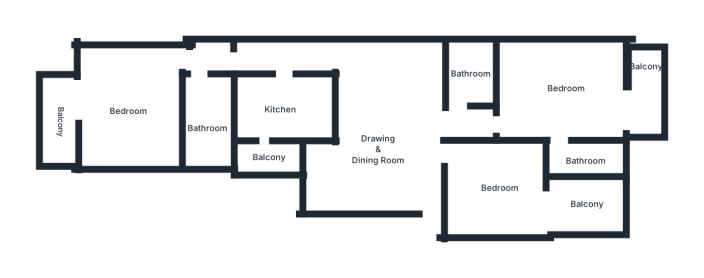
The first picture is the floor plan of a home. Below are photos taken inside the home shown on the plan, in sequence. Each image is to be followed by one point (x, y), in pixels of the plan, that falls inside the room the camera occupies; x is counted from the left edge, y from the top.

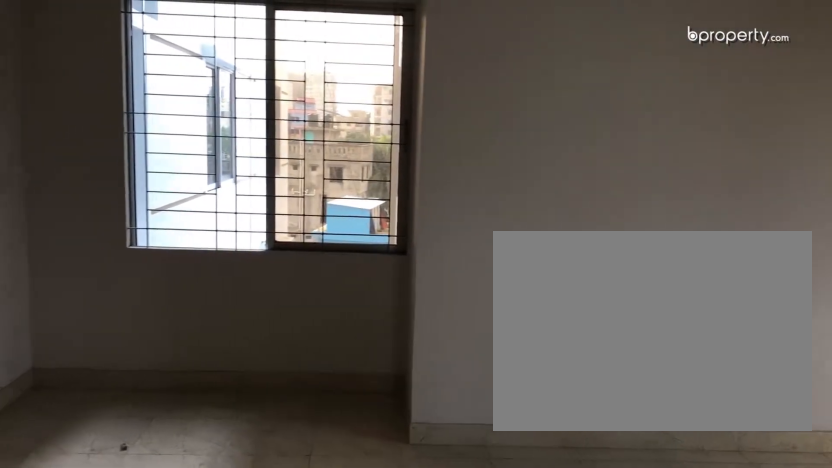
(376, 160)
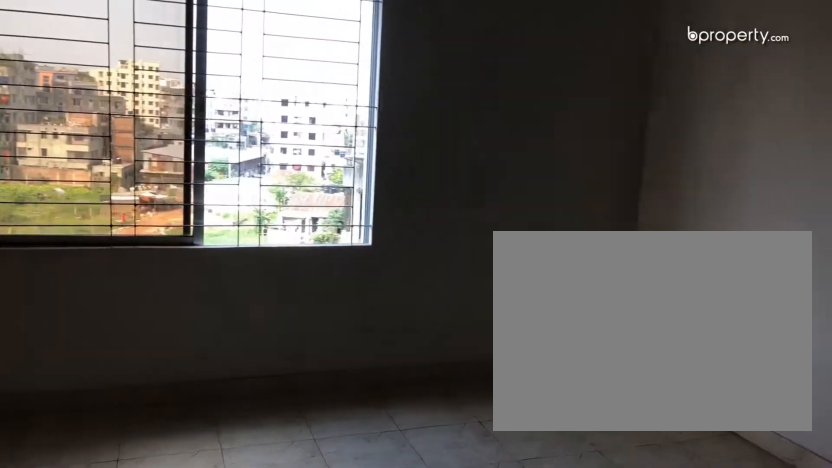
(376, 160)
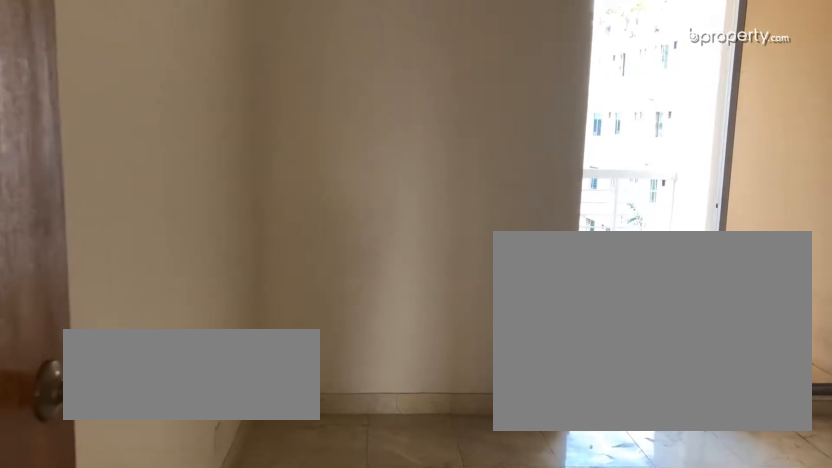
(500, 205)
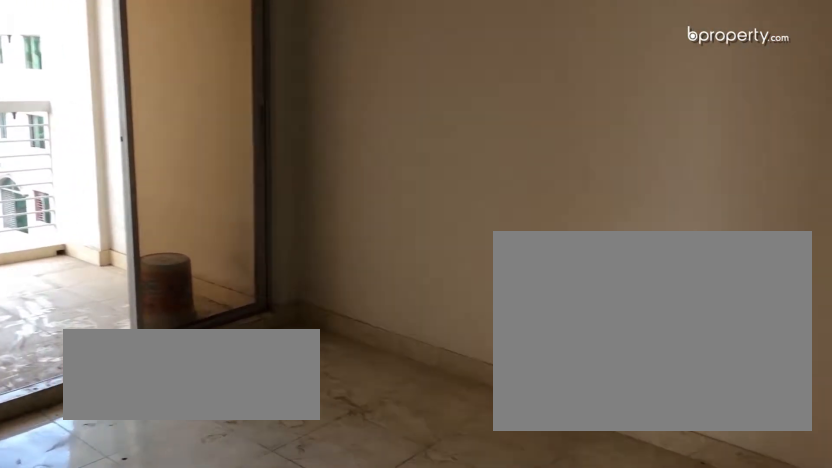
(500, 205)
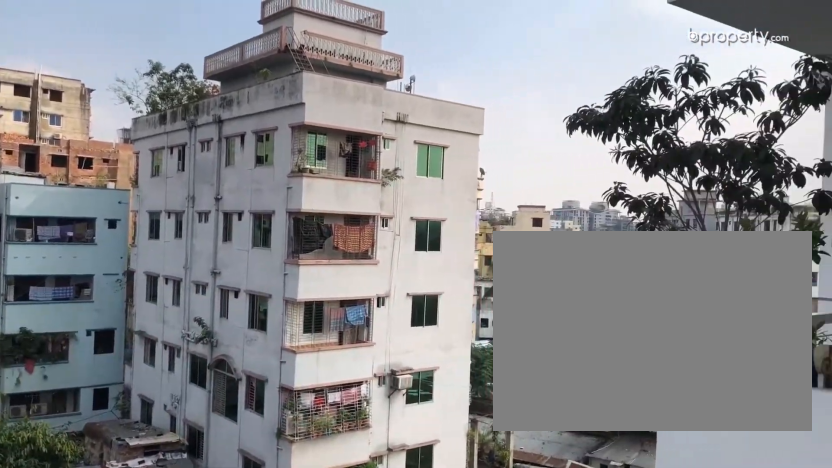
(587, 220)
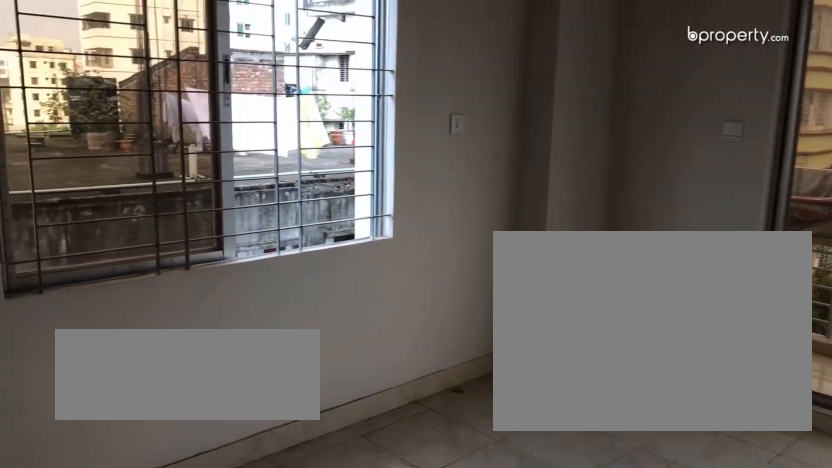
(562, 100)
